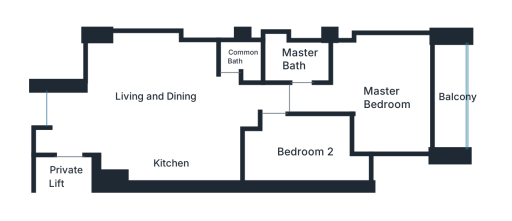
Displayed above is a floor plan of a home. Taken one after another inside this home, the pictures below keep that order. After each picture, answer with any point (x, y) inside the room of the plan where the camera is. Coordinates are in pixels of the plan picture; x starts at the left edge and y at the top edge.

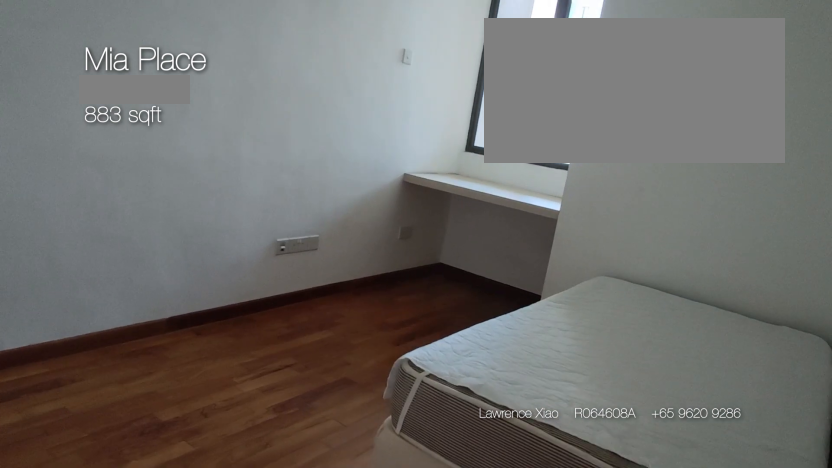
(305, 151)
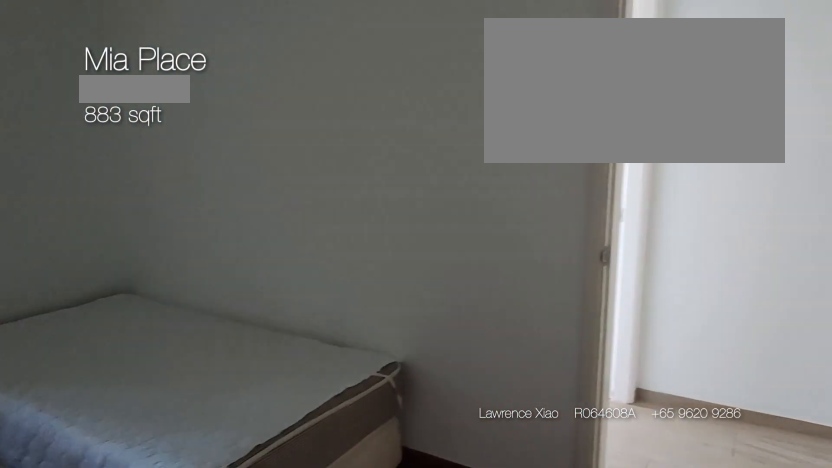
(305, 151)
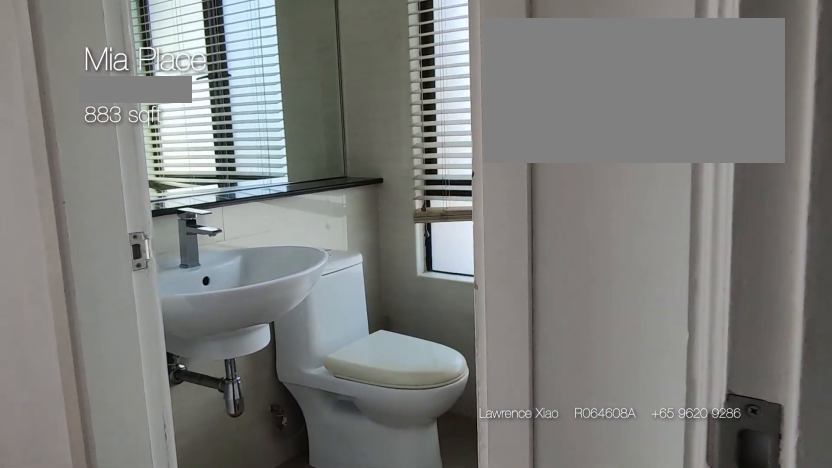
(298, 57)
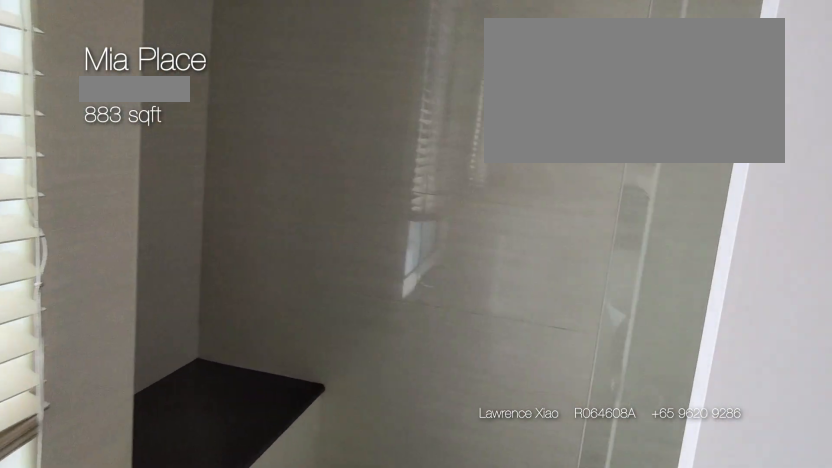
(298, 57)
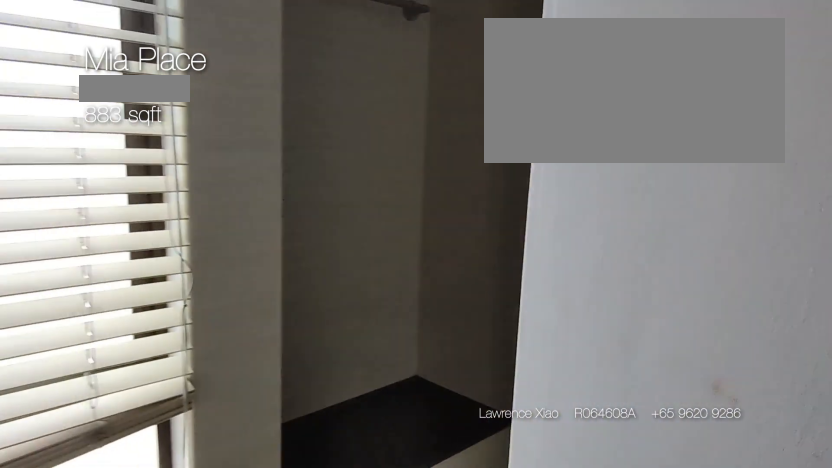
(298, 57)
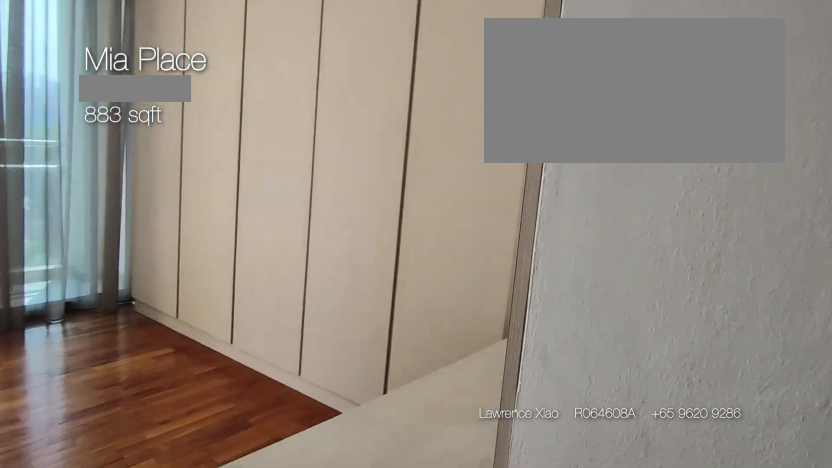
(372, 93)
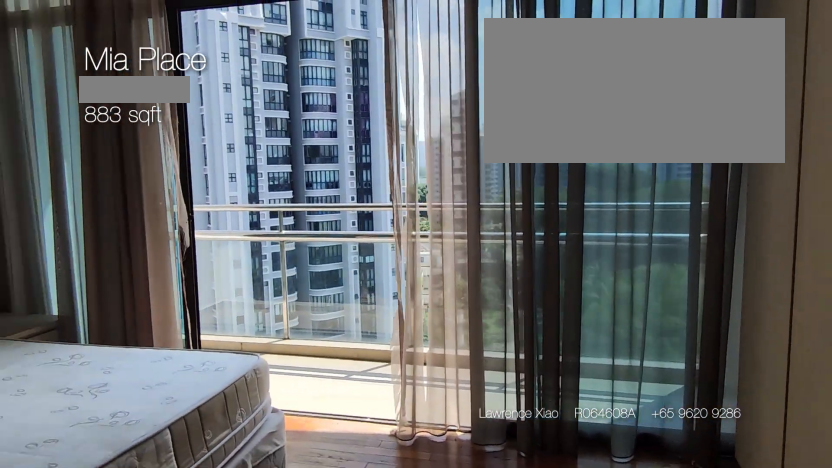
(372, 93)
